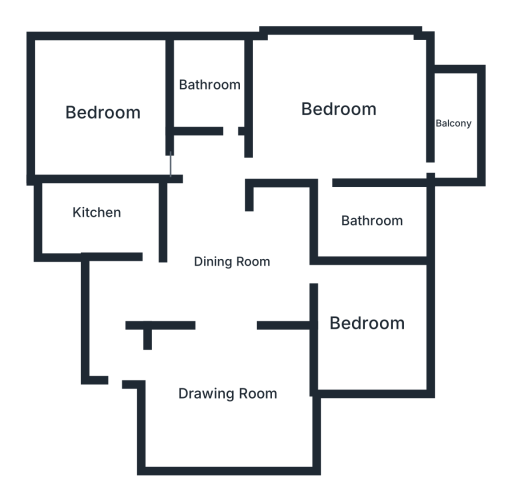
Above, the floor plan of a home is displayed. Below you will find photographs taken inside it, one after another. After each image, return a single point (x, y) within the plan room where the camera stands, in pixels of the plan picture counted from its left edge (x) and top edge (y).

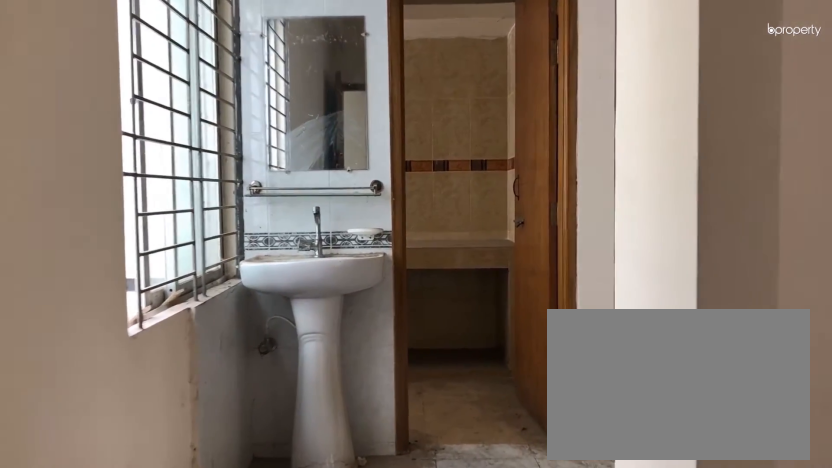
(118, 308)
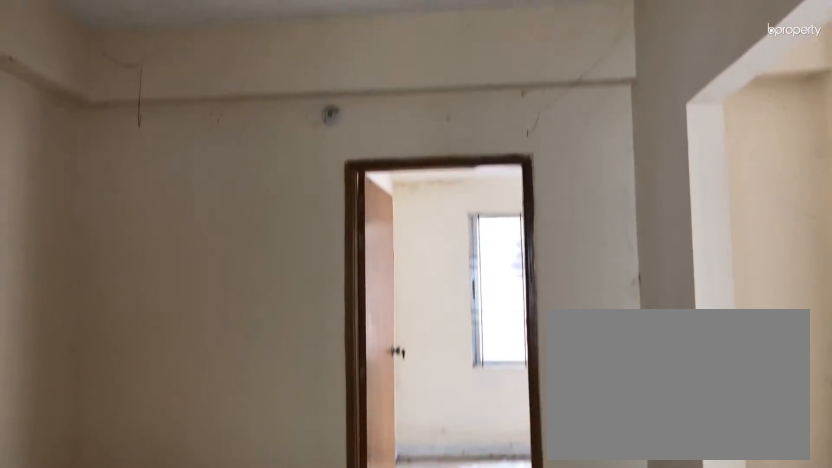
(232, 262)
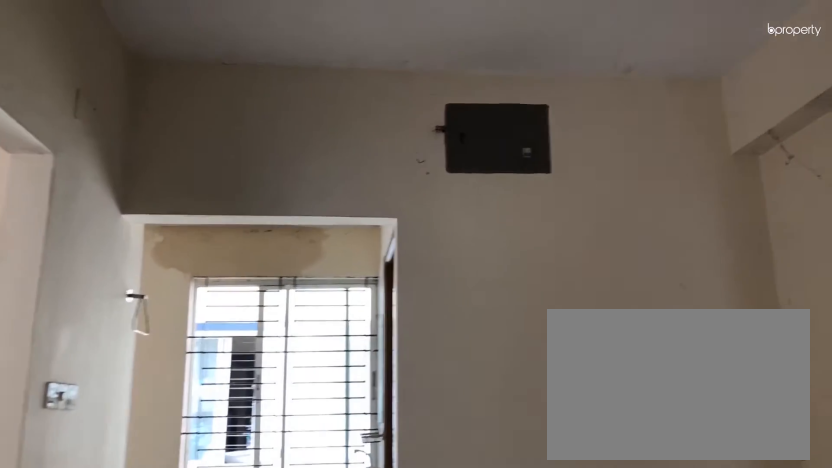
(232, 262)
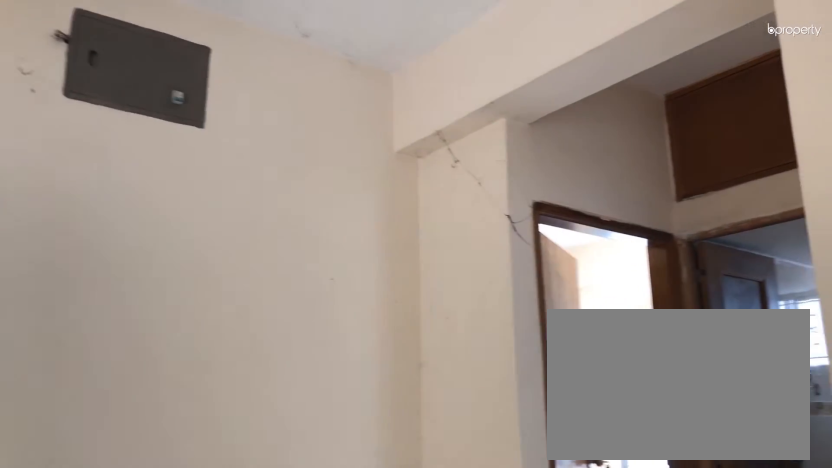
(232, 262)
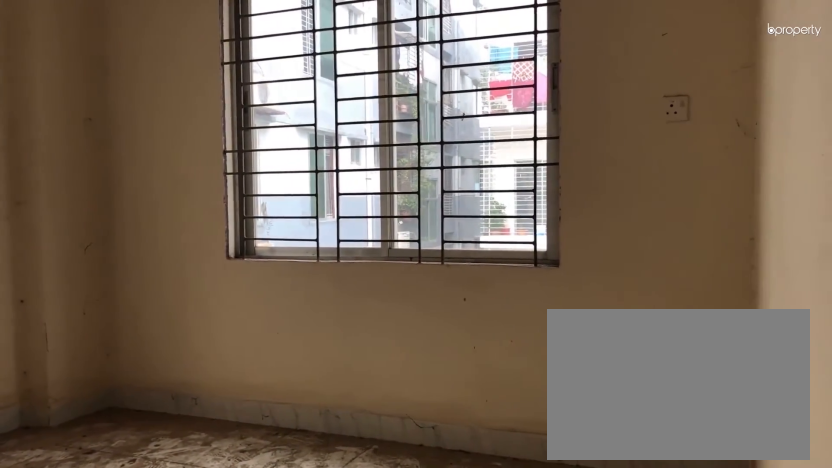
(100, 114)
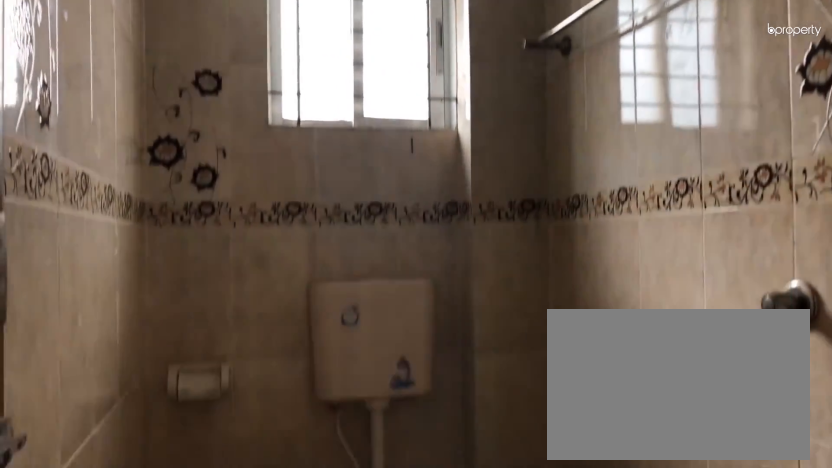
(212, 83)
